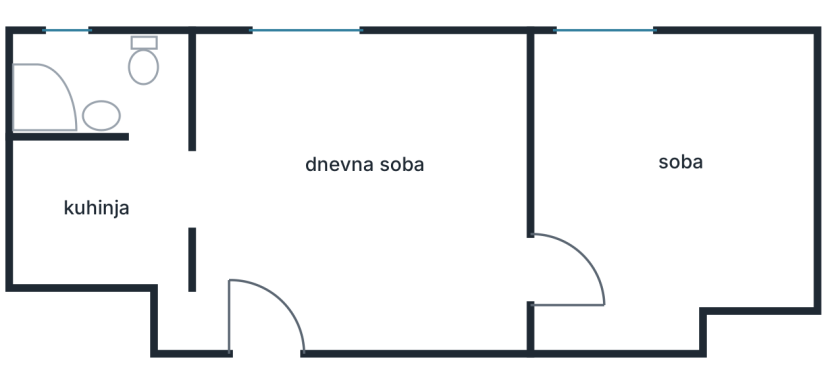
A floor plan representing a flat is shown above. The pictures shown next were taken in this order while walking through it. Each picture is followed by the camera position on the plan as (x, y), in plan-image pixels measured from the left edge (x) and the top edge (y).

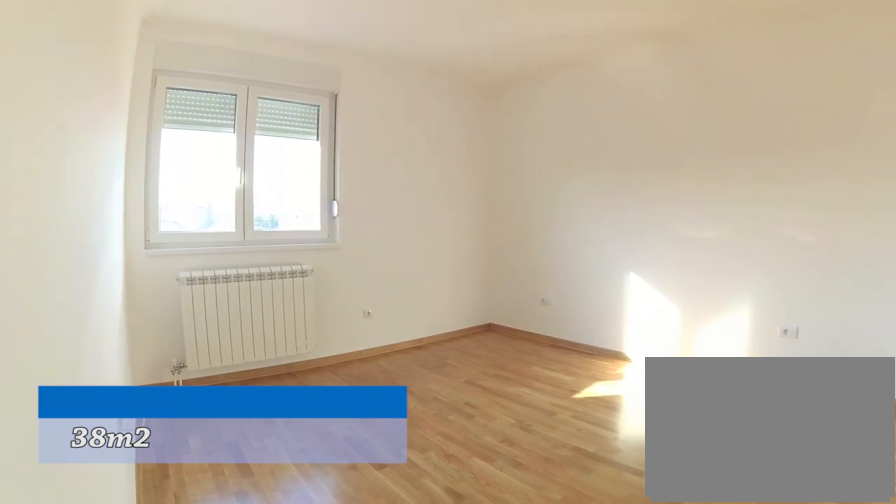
(562, 300)
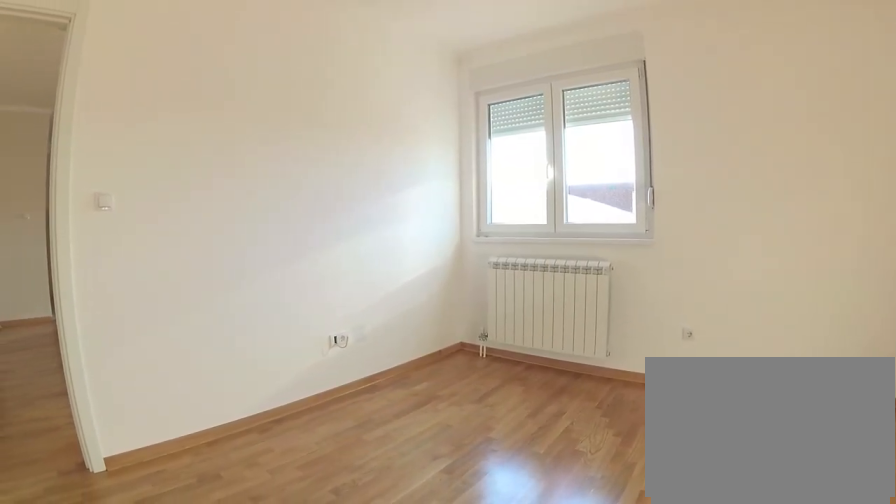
(680, 281)
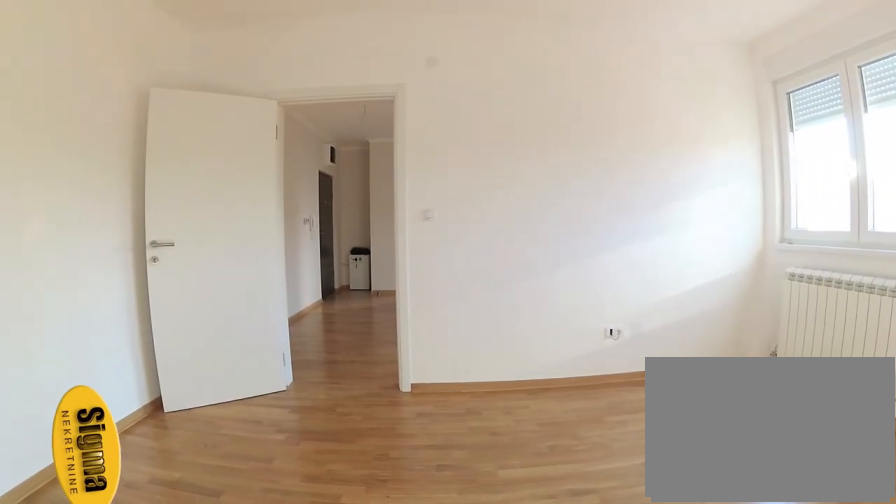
(778, 221)
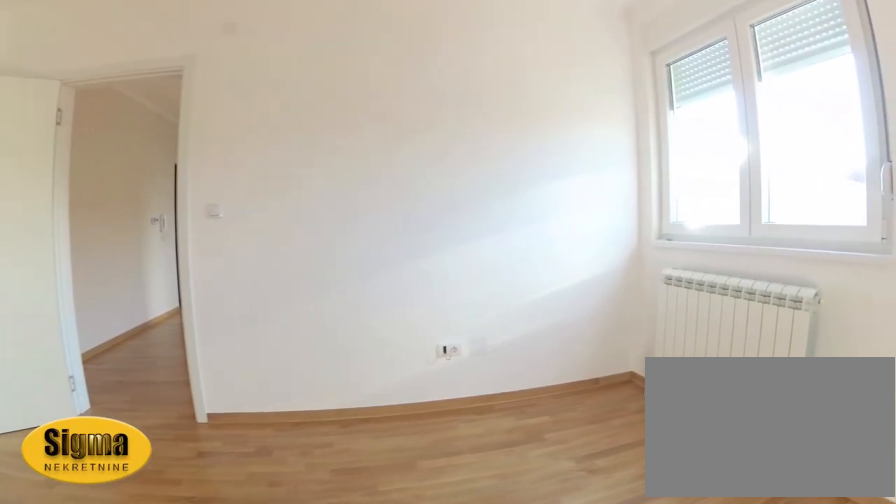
(756, 184)
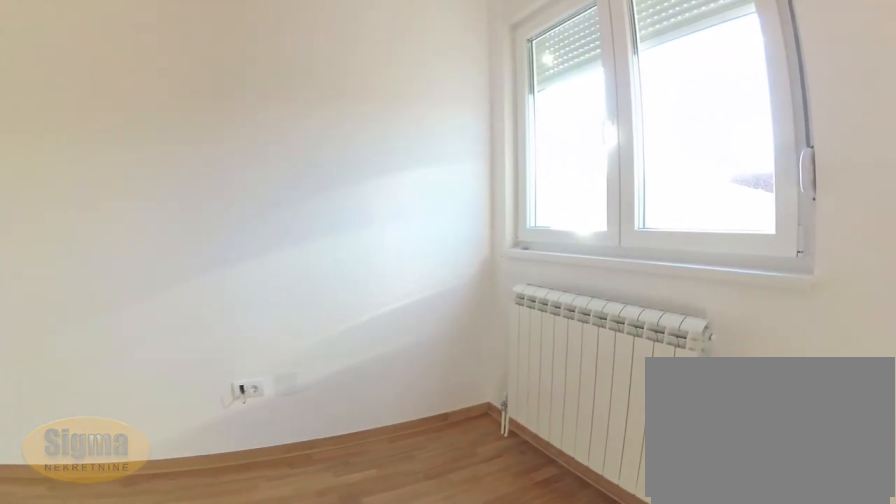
(731, 142)
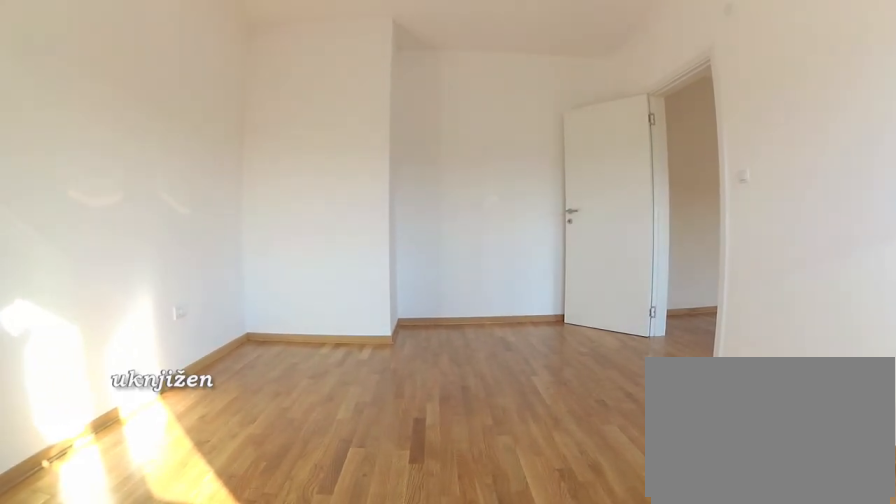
(682, 68)
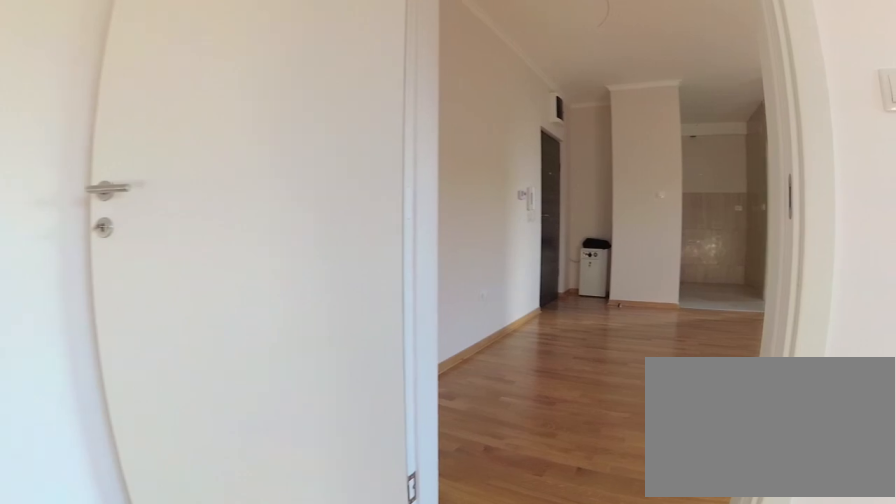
(624, 240)
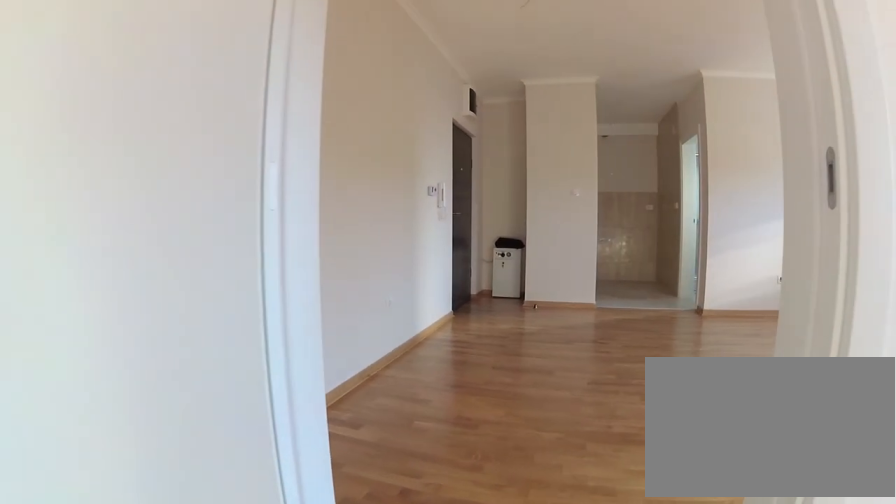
(600, 257)
